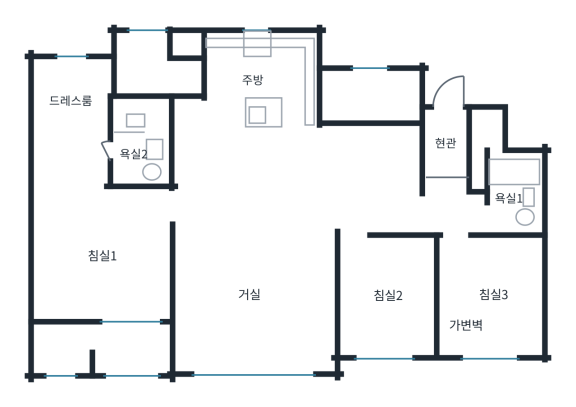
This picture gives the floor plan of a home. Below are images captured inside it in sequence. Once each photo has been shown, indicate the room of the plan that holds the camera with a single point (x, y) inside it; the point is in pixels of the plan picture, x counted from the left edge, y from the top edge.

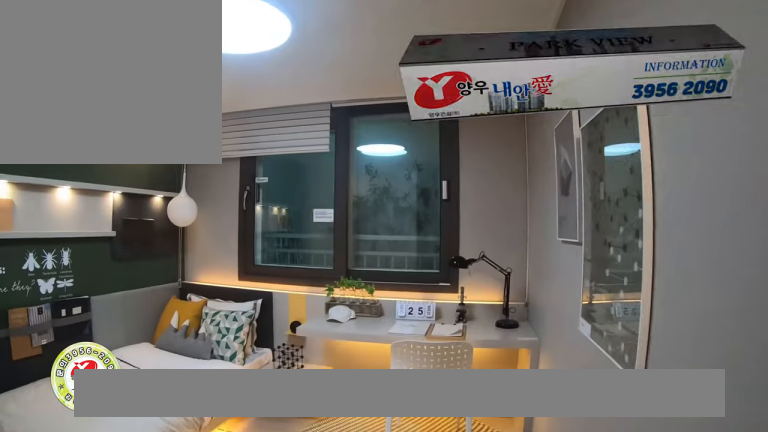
(488, 296)
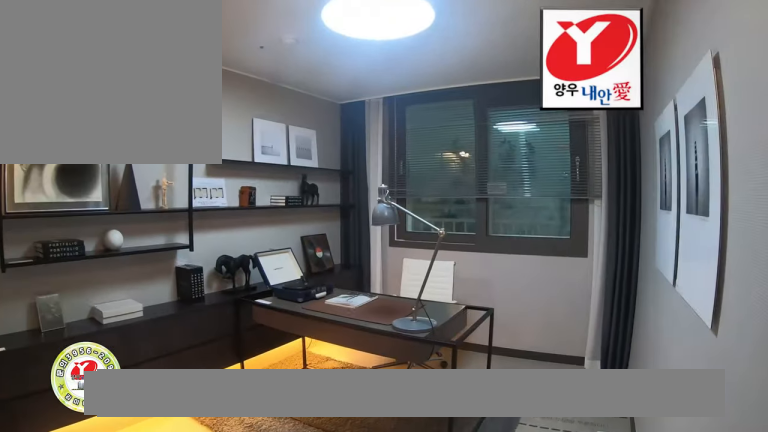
(387, 305)
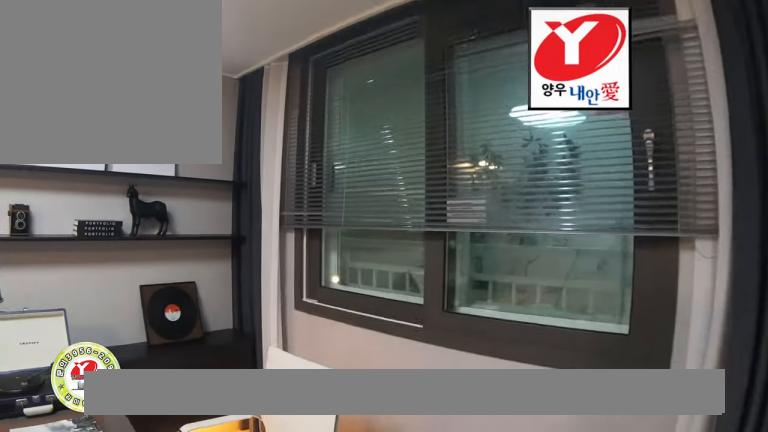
(387, 305)
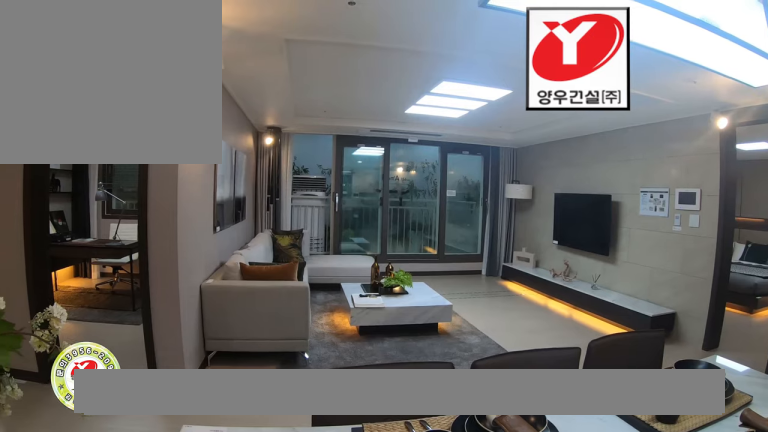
(307, 180)
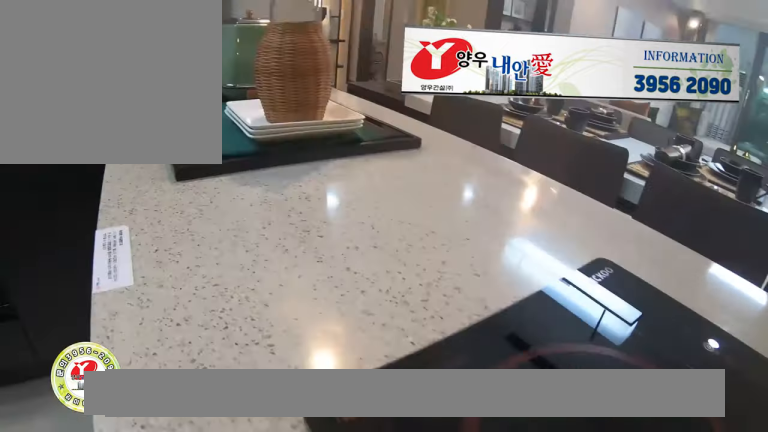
(264, 81)
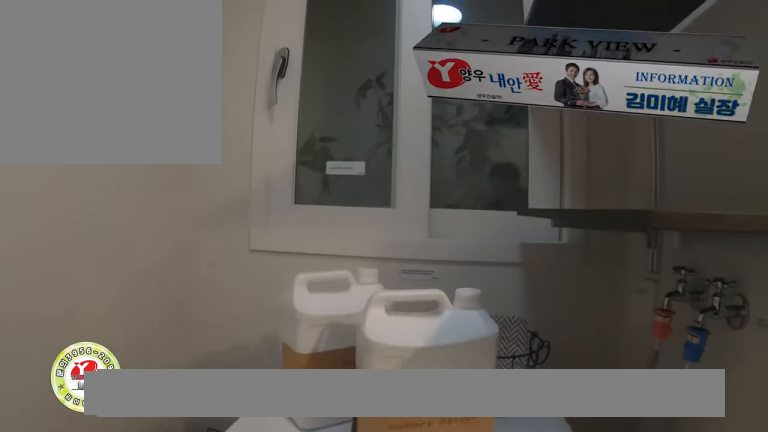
(170, 72)
